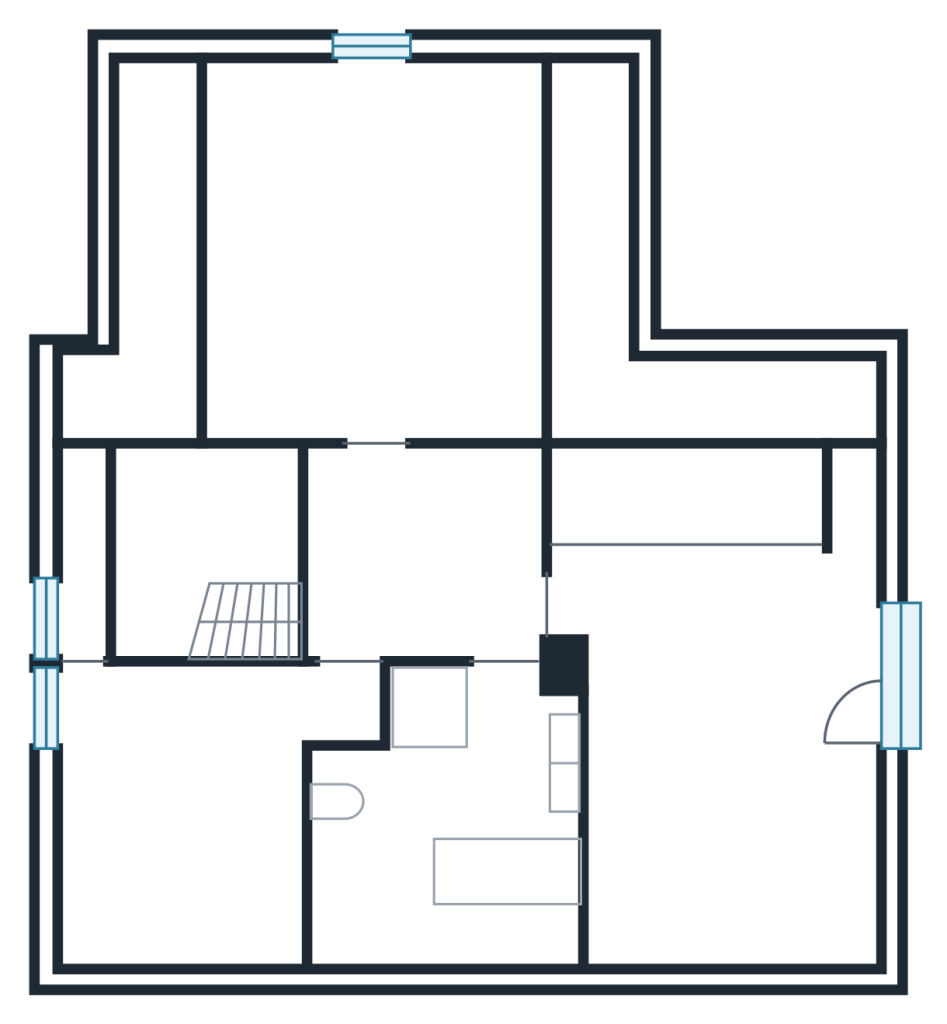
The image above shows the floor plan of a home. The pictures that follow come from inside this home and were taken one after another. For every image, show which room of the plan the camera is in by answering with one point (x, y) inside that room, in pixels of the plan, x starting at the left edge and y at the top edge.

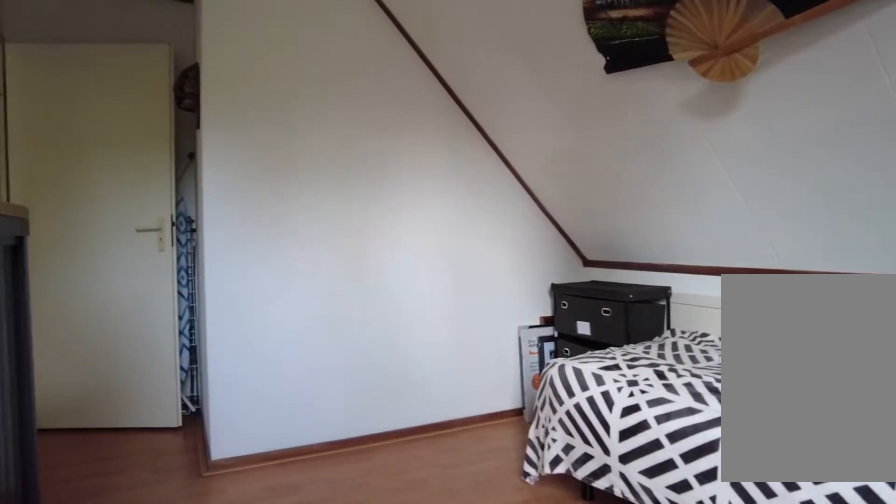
(198, 760)
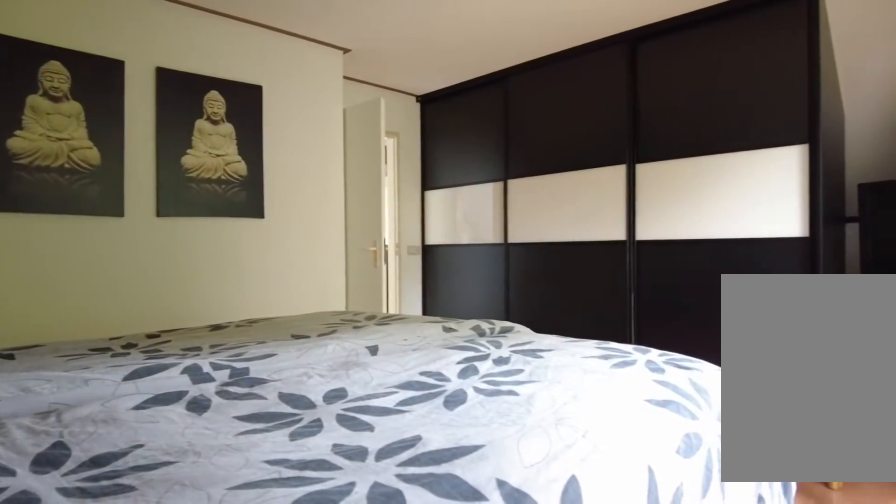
(733, 695)
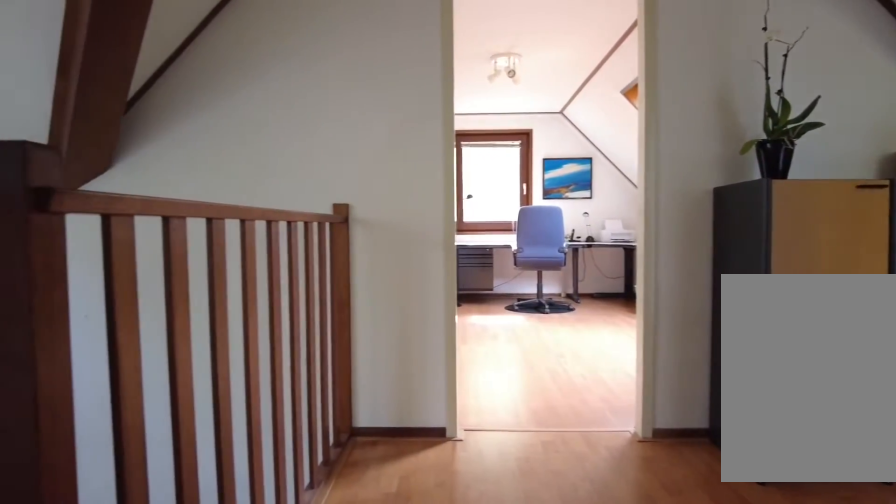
(426, 556)
